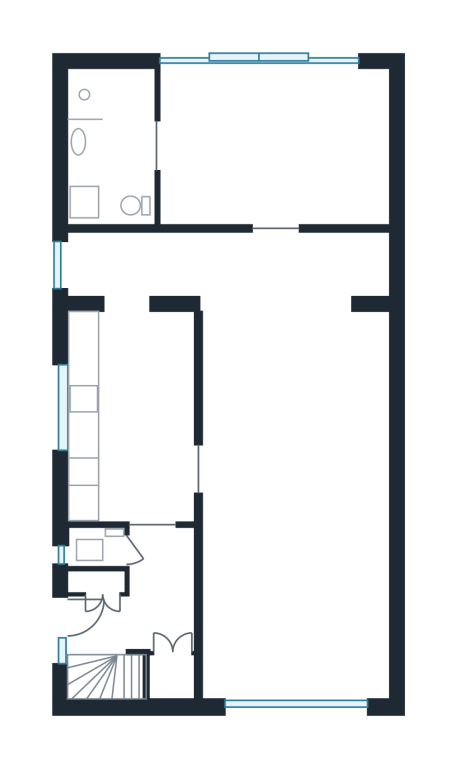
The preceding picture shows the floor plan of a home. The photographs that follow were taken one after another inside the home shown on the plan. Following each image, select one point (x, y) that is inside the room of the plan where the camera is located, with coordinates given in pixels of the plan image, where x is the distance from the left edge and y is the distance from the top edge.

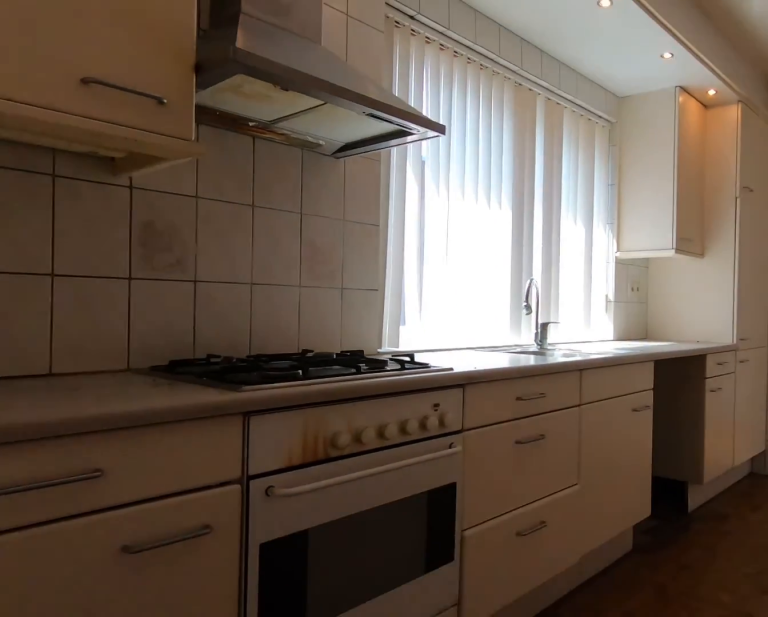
(146, 415)
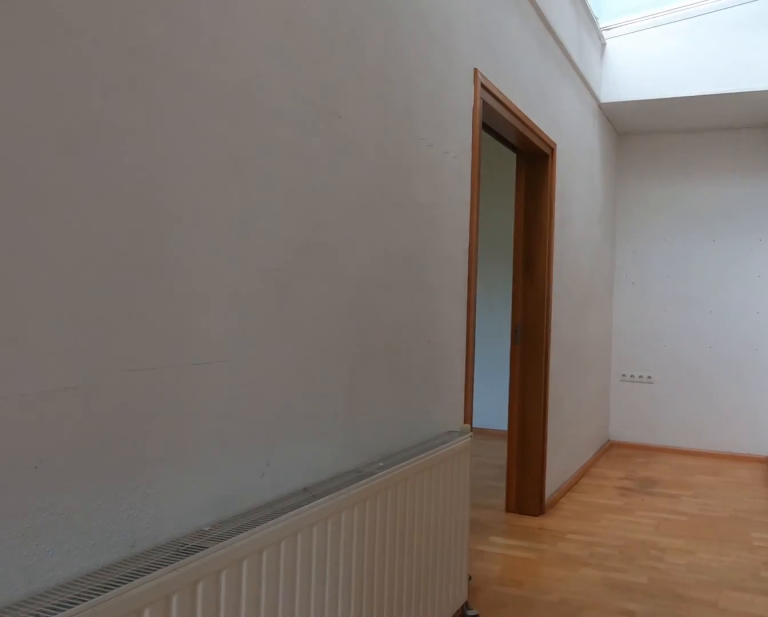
(229, 266)
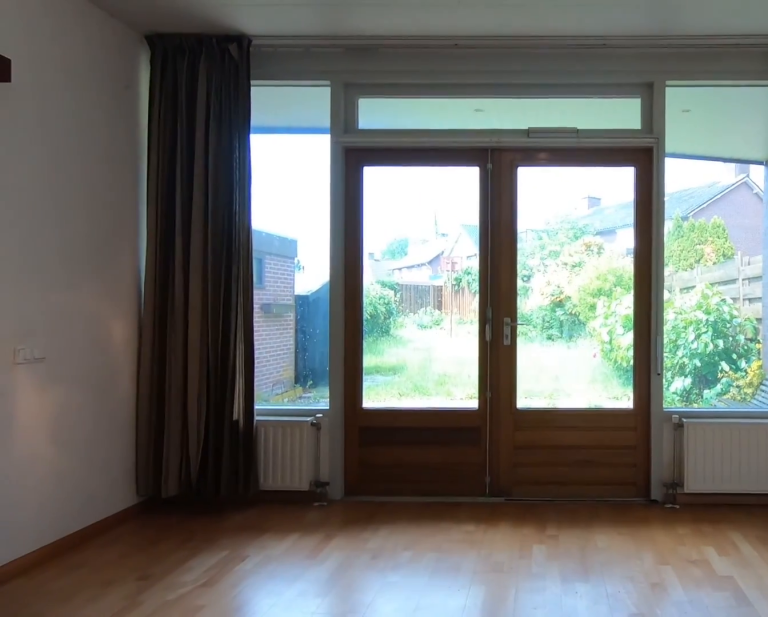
(273, 147)
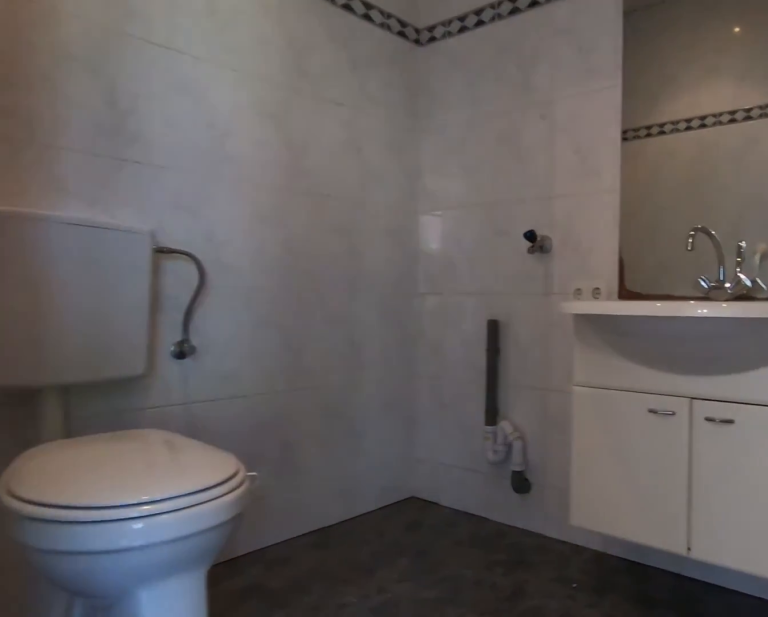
(111, 147)
